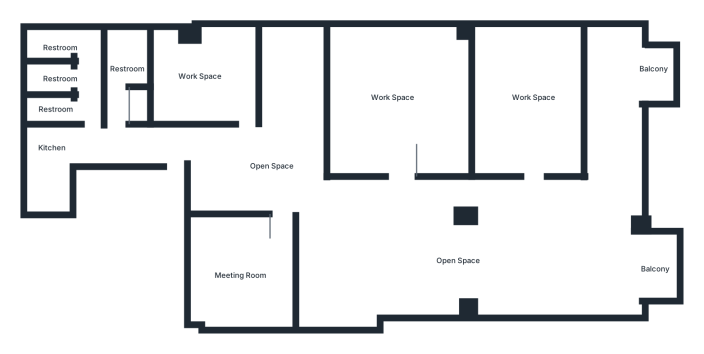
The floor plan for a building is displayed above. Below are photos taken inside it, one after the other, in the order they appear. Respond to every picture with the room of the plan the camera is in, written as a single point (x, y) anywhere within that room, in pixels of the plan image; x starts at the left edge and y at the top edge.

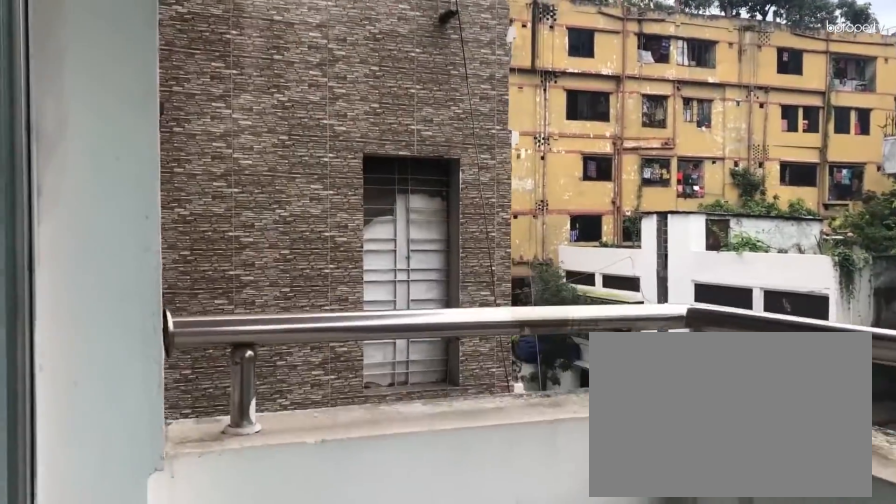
(655, 75)
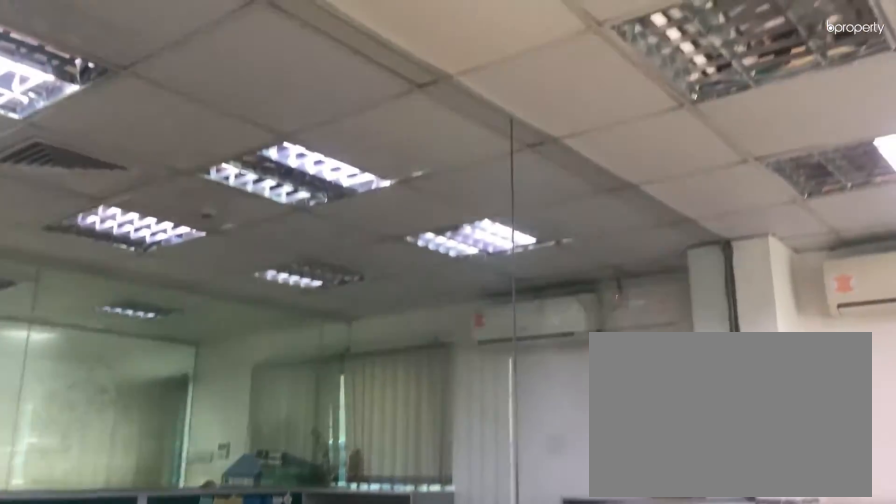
(528, 104)
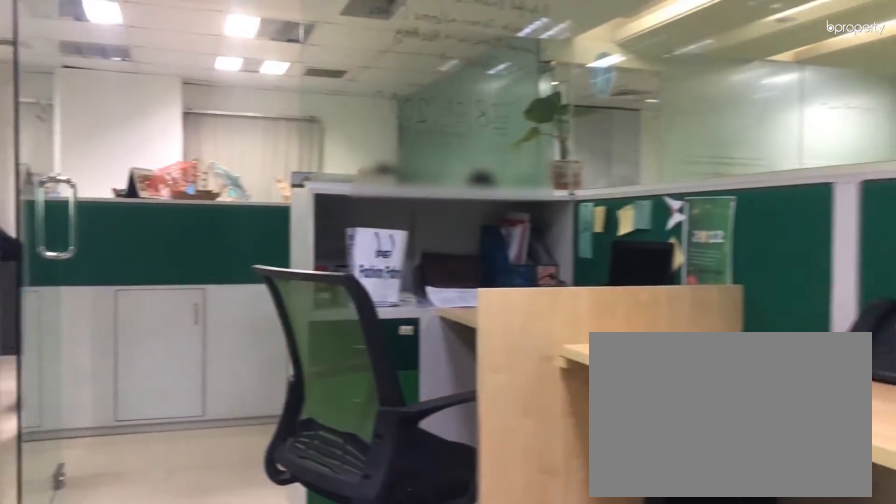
(404, 118)
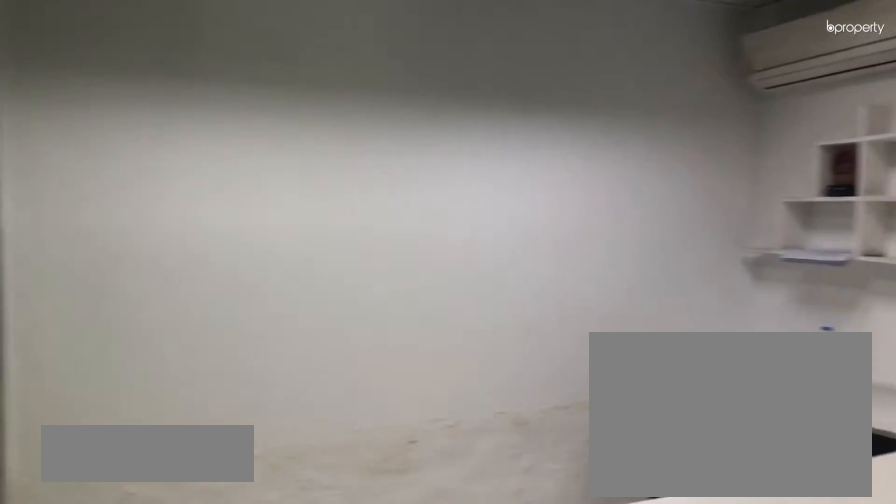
(210, 77)
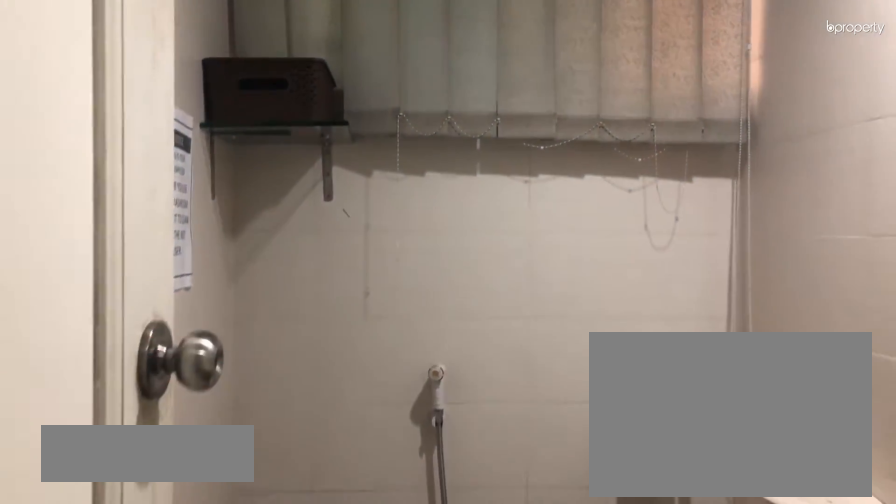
(120, 66)
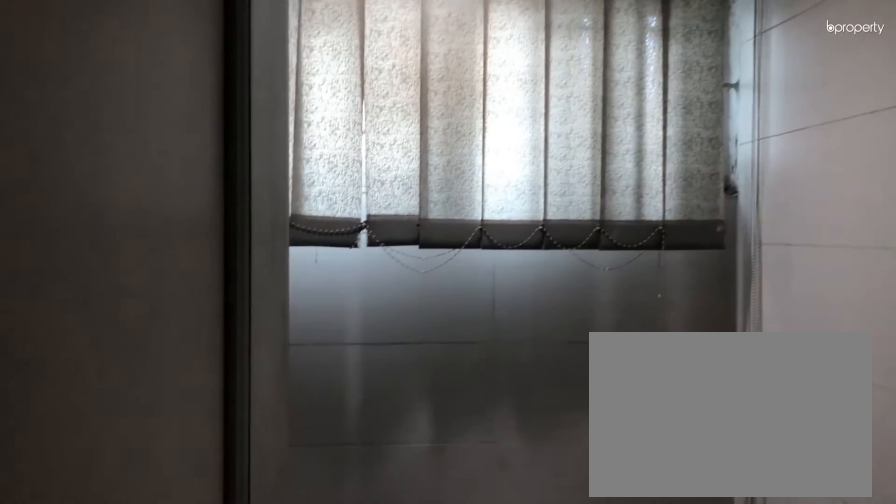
(67, 44)
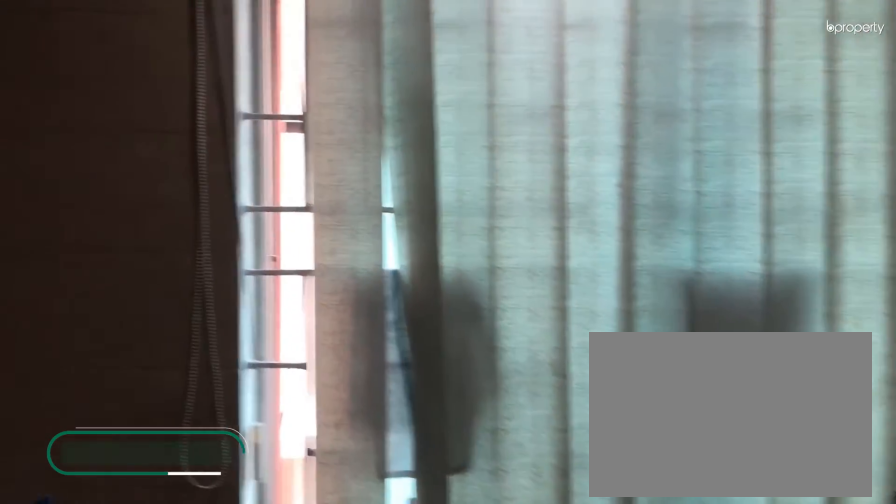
(47, 184)
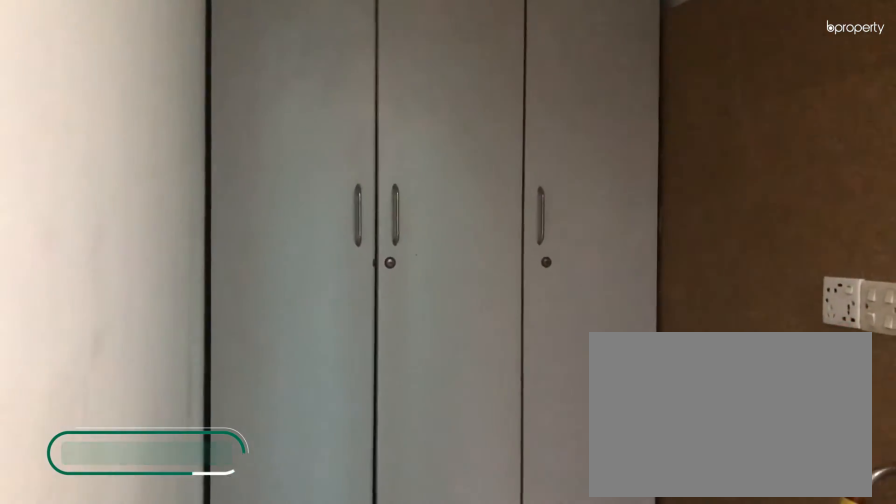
(47, 184)
